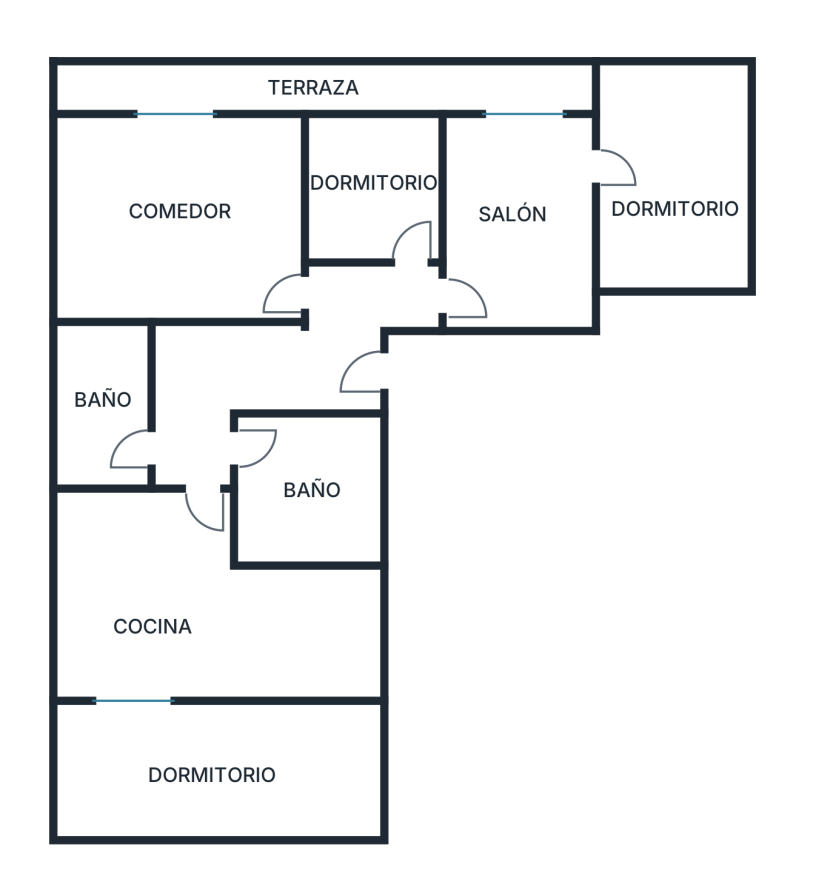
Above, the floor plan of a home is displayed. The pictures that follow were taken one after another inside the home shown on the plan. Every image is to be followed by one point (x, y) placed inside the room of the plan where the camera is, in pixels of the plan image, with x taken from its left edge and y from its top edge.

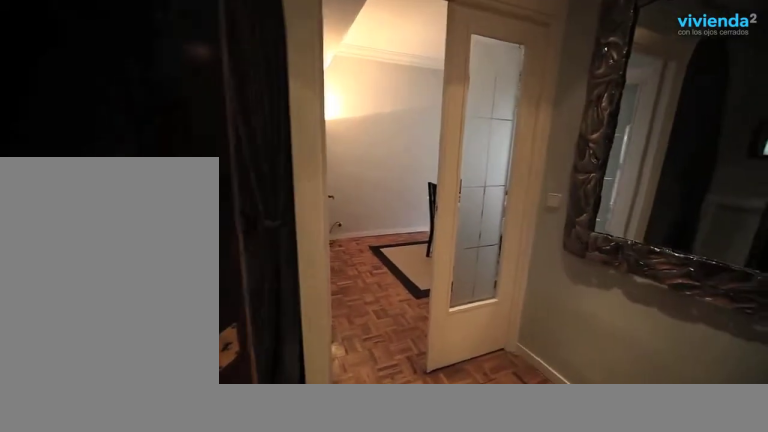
(340, 360)
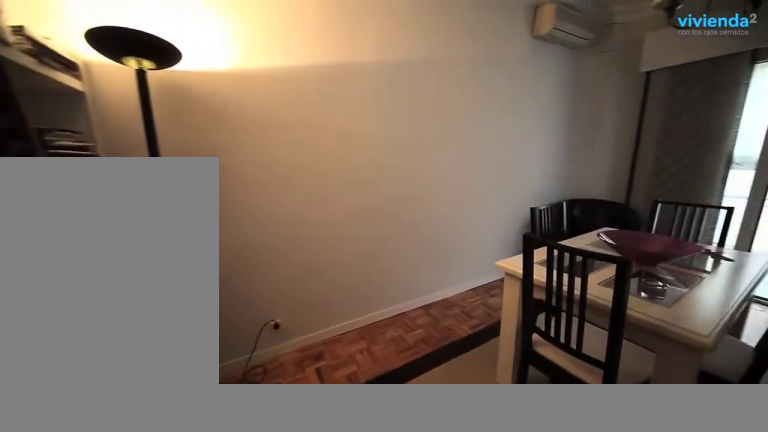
(202, 267)
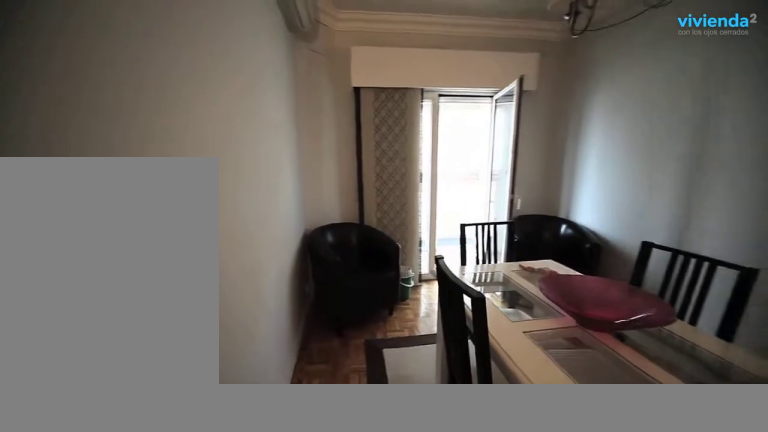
(202, 267)
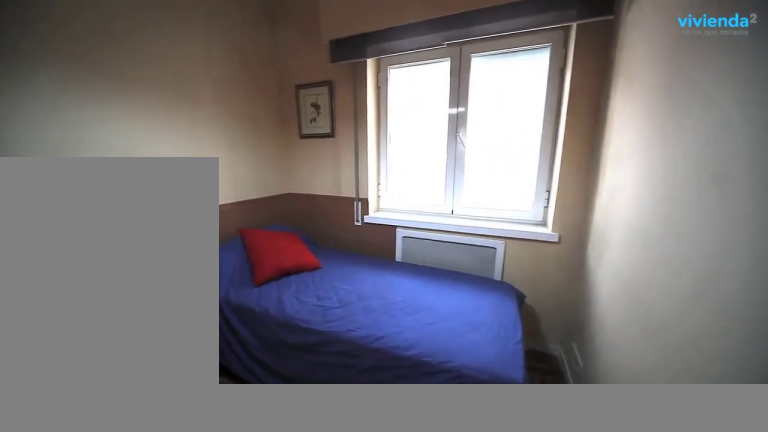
(373, 202)
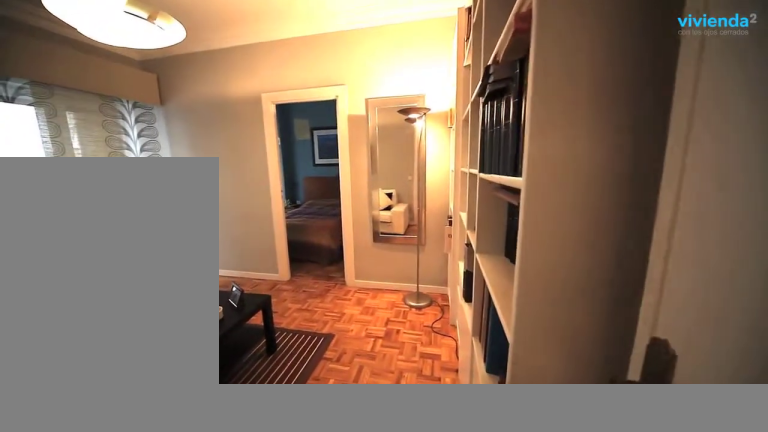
(547, 277)
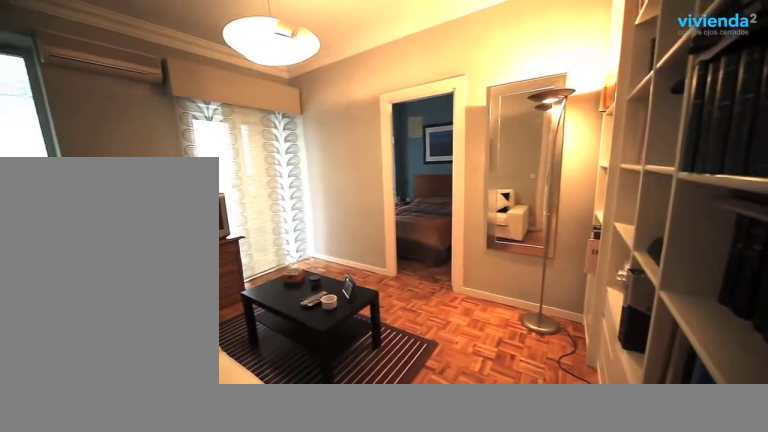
(547, 277)
